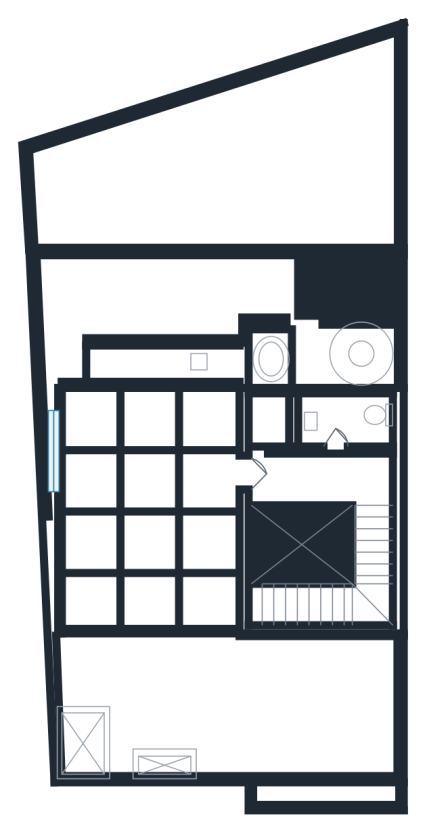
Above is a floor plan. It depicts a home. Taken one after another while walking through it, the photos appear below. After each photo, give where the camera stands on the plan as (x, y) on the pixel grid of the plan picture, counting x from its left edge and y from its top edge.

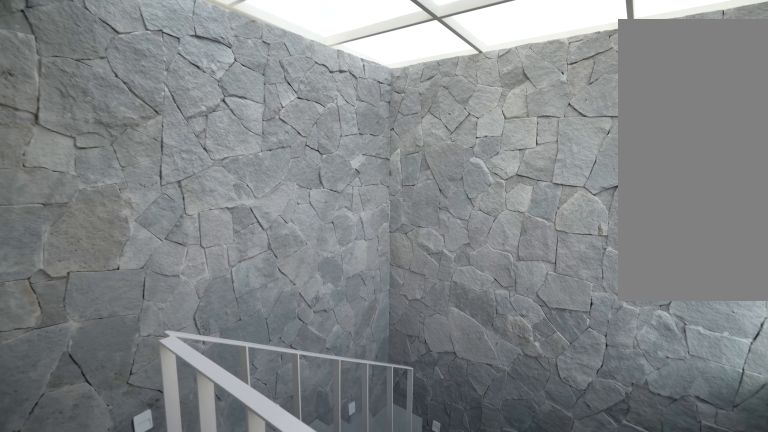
(278, 473)
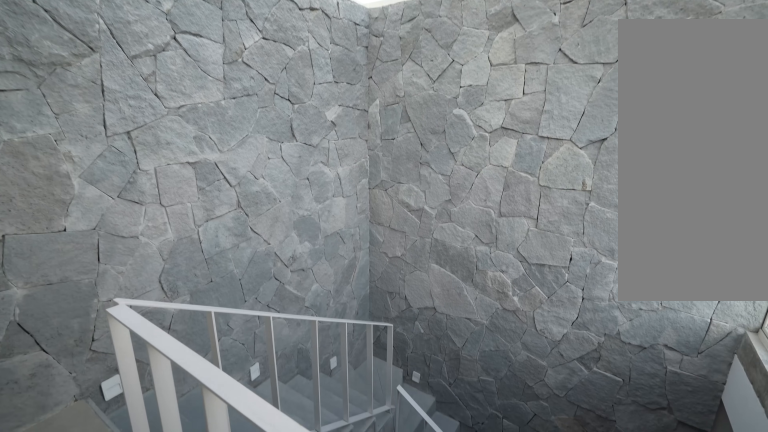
(293, 477)
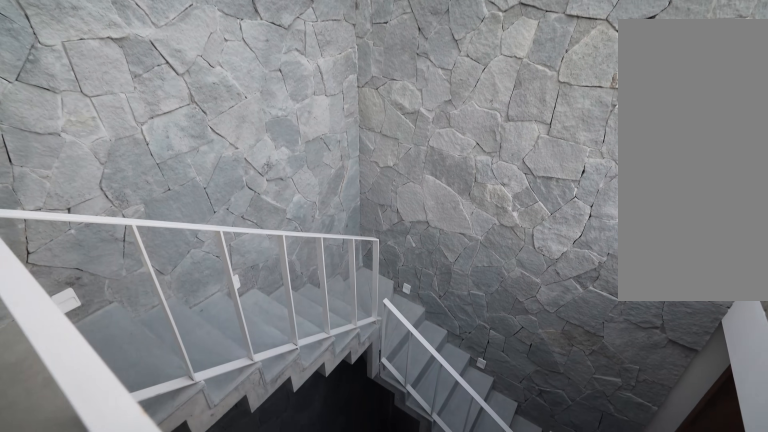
(294, 477)
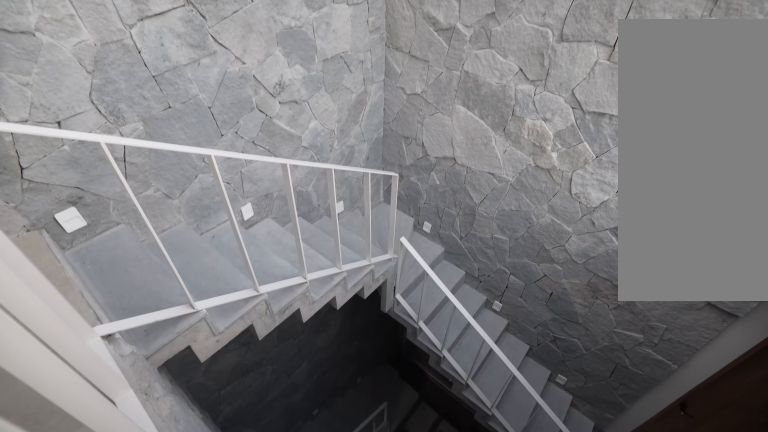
(294, 477)
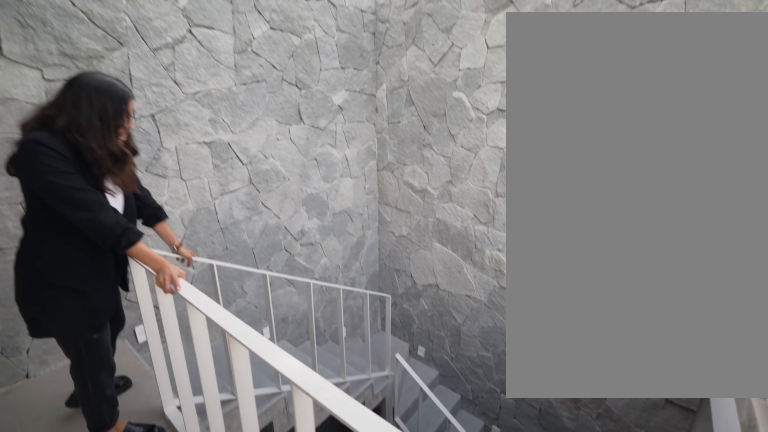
(303, 481)
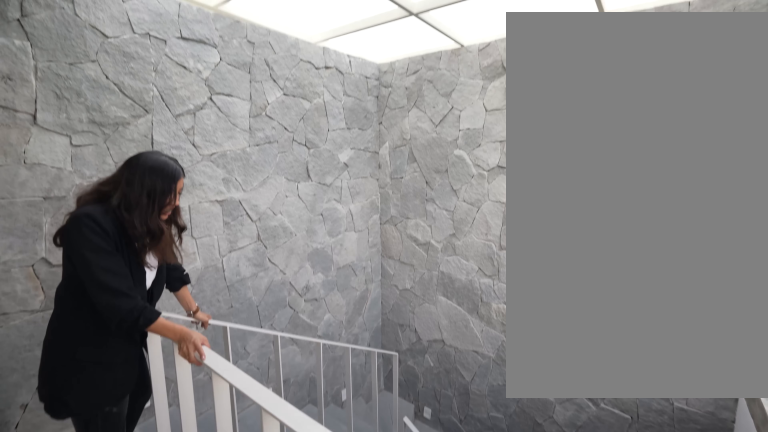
(303, 481)
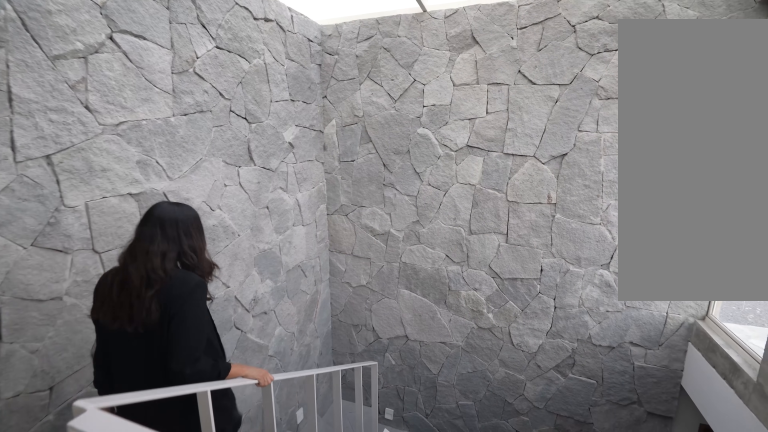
(312, 477)
